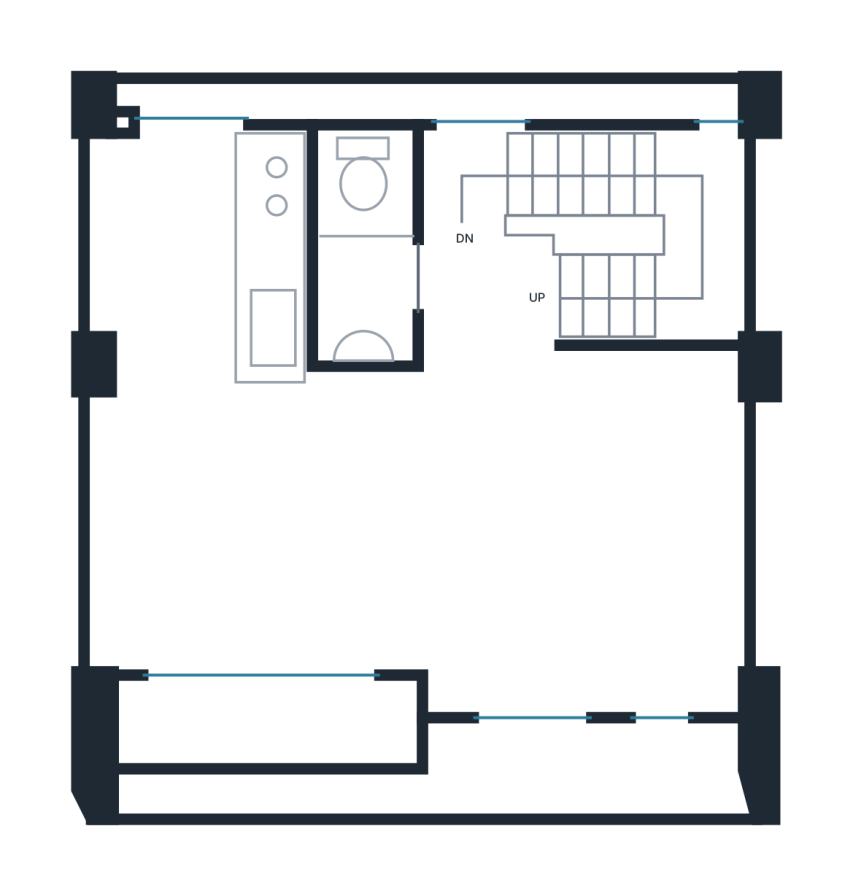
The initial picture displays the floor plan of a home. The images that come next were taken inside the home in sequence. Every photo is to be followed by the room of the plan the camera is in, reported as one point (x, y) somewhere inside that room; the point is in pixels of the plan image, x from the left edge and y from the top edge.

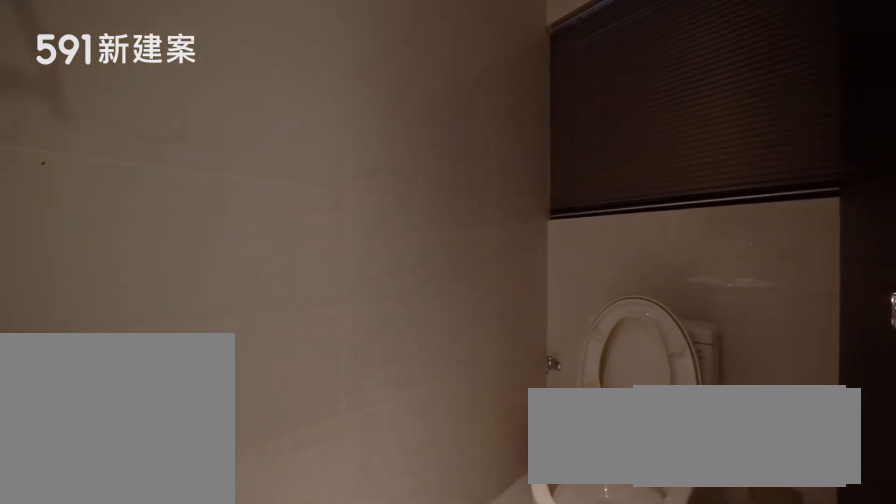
(363, 238)
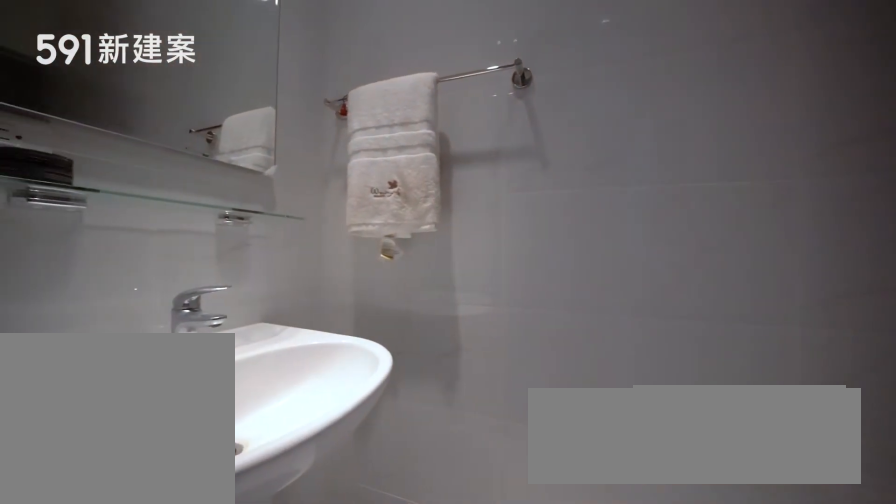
(363, 238)
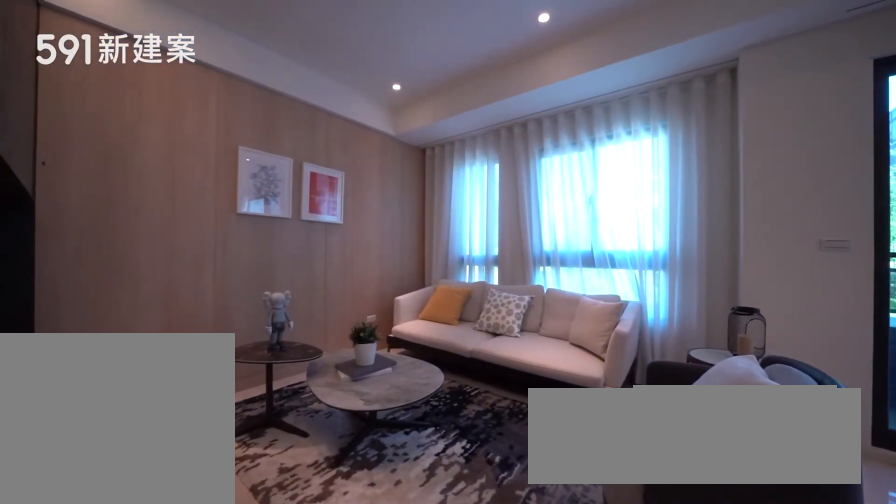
(591, 536)
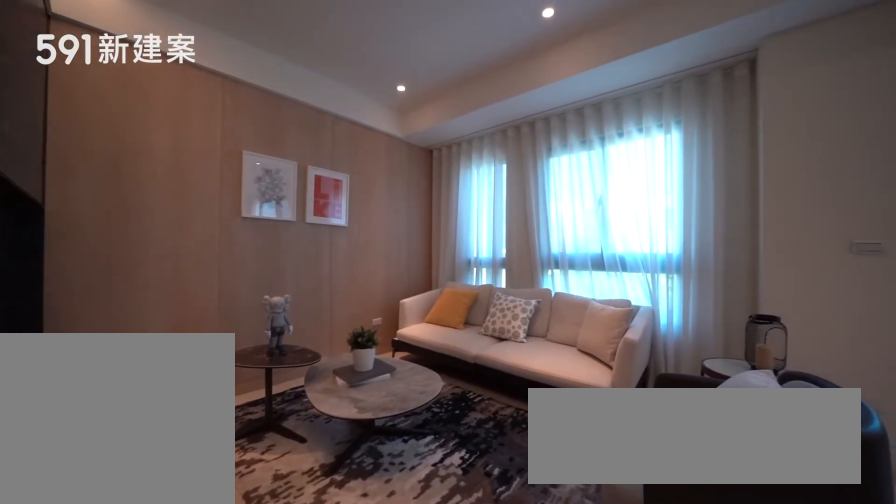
(591, 536)
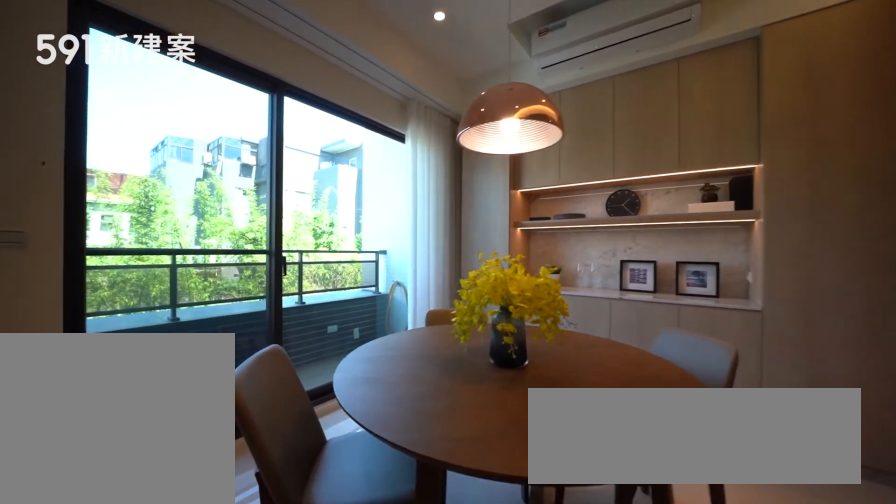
(234, 530)
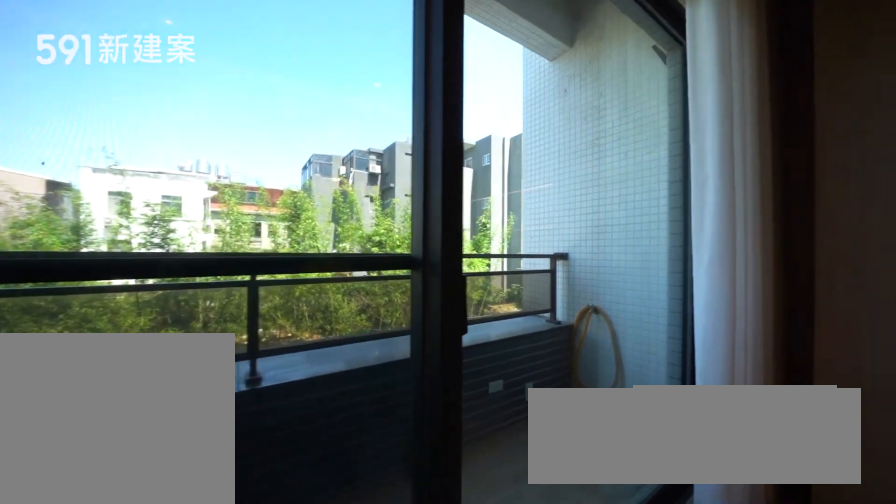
(253, 730)
